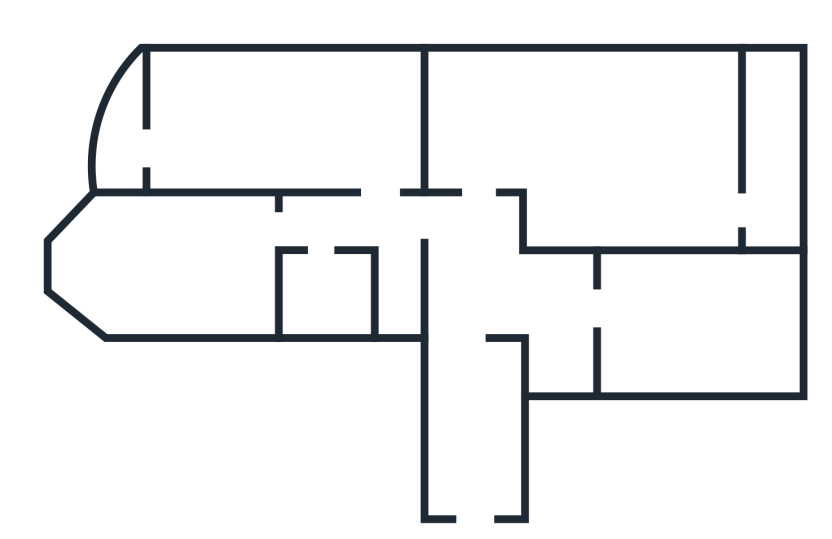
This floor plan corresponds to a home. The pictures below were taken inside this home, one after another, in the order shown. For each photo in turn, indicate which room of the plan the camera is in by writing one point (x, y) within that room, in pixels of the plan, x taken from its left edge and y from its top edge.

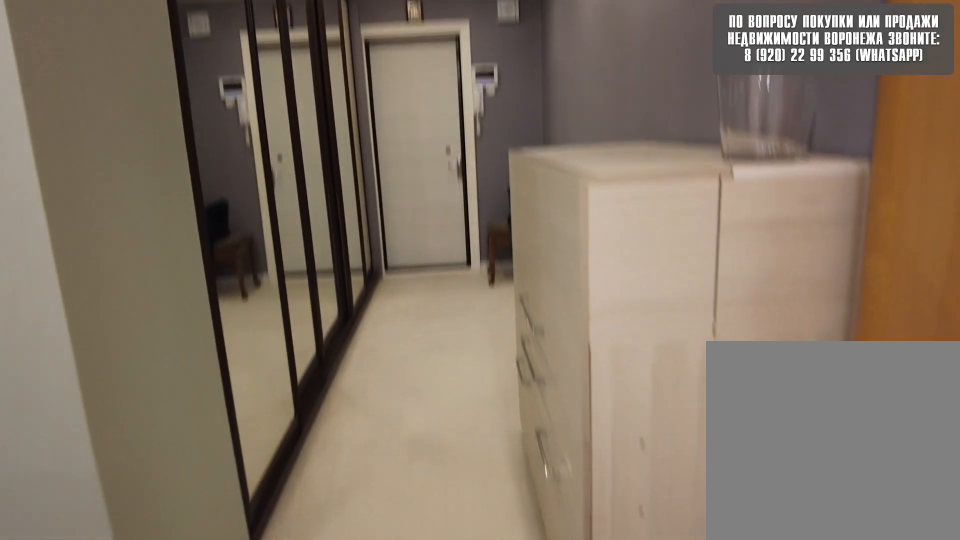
(480, 494)
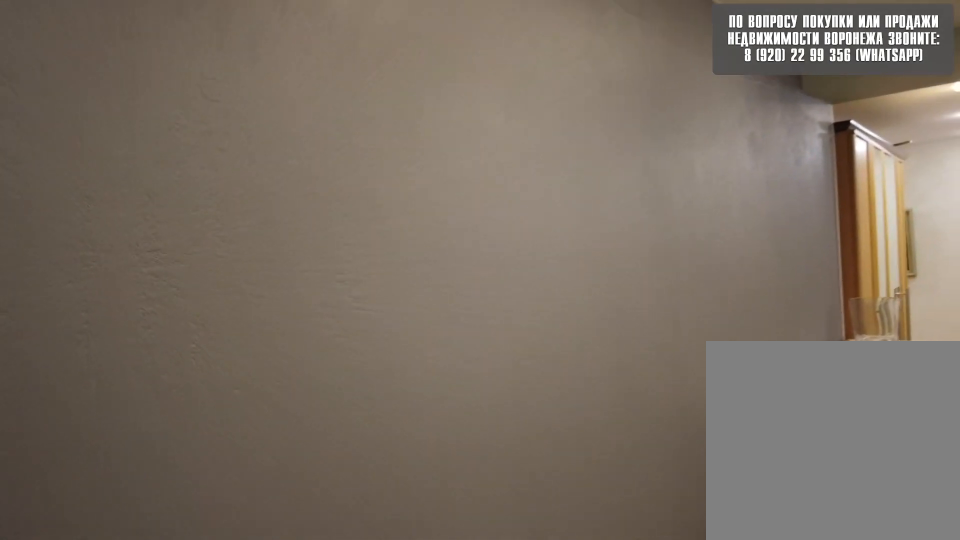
(480, 494)
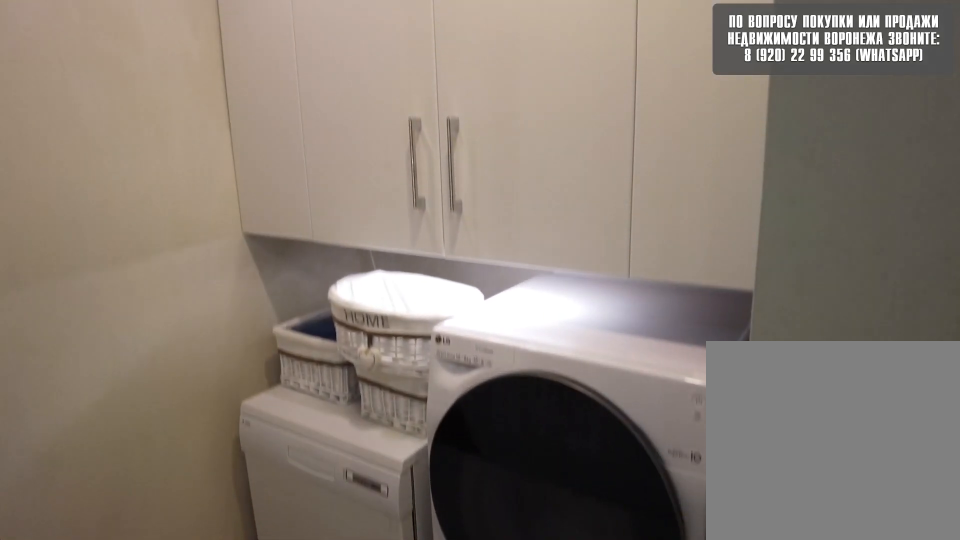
(568, 311)
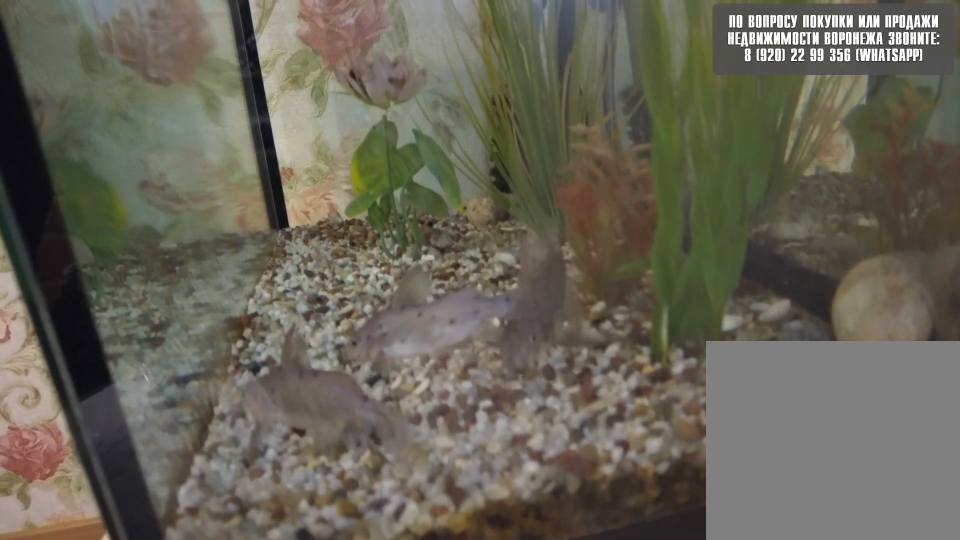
(666, 324)
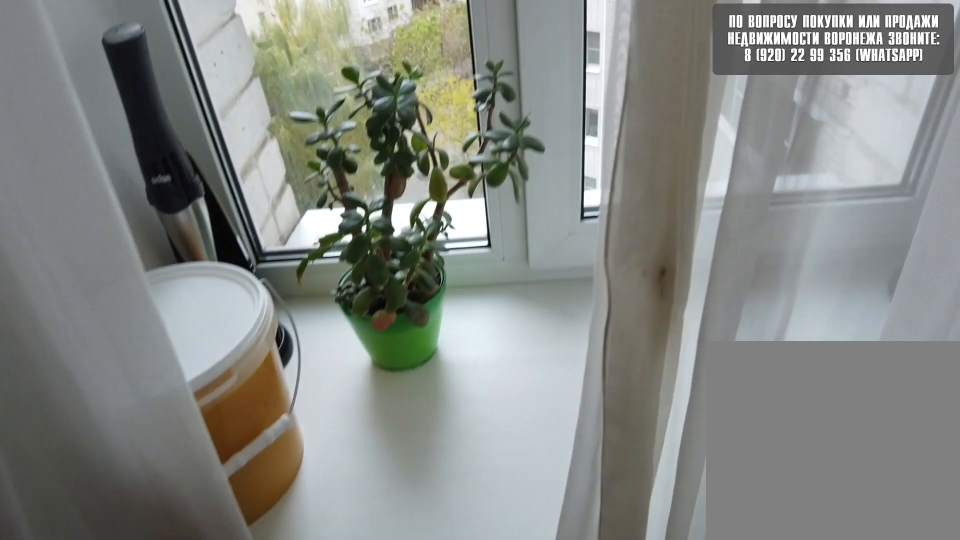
(666, 324)
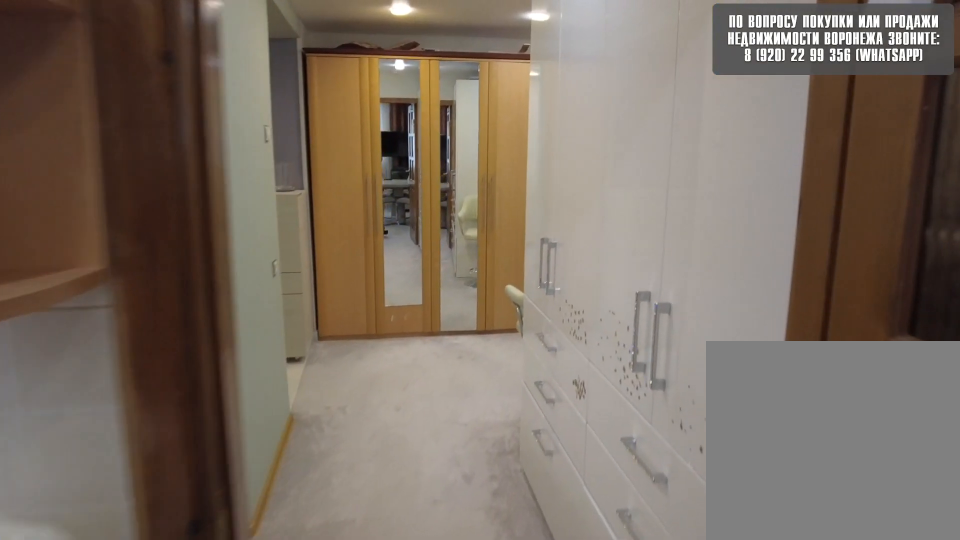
(573, 324)
